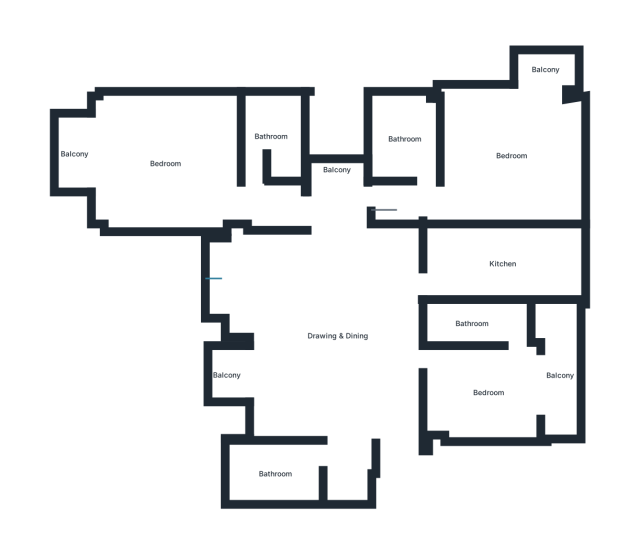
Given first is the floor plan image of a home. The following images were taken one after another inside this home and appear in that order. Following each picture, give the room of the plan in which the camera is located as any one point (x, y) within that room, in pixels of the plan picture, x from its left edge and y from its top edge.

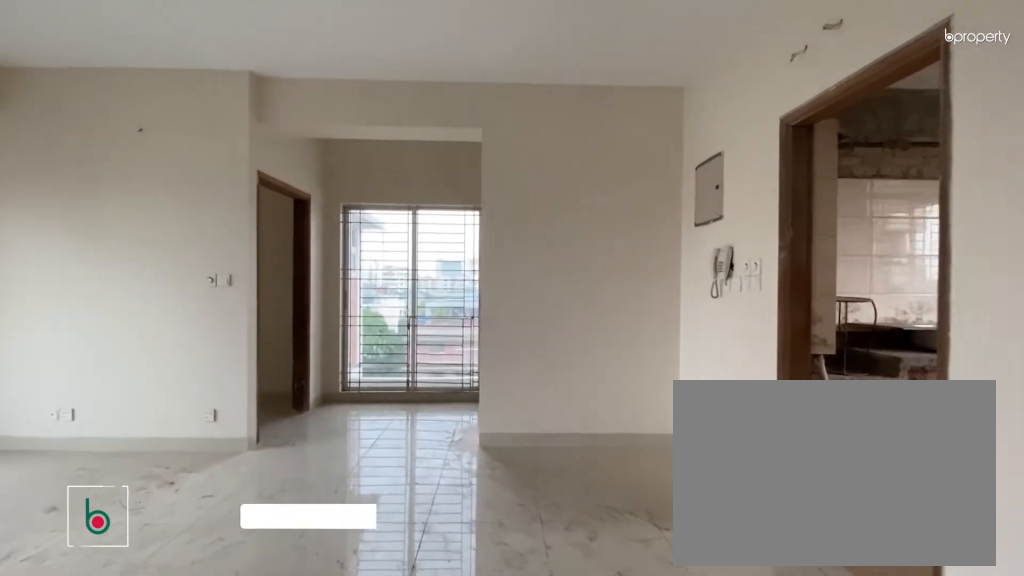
(341, 339)
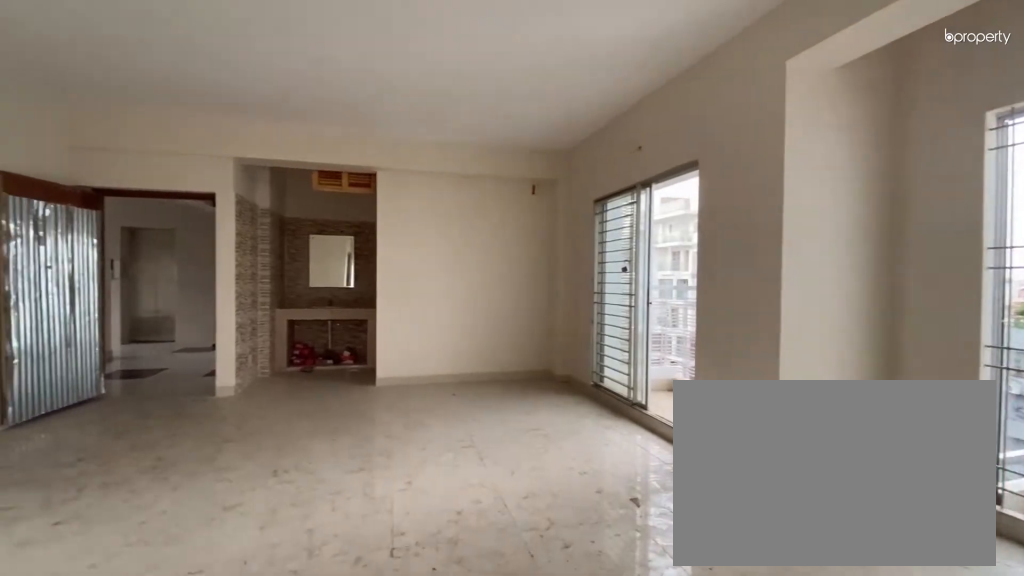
(341, 339)
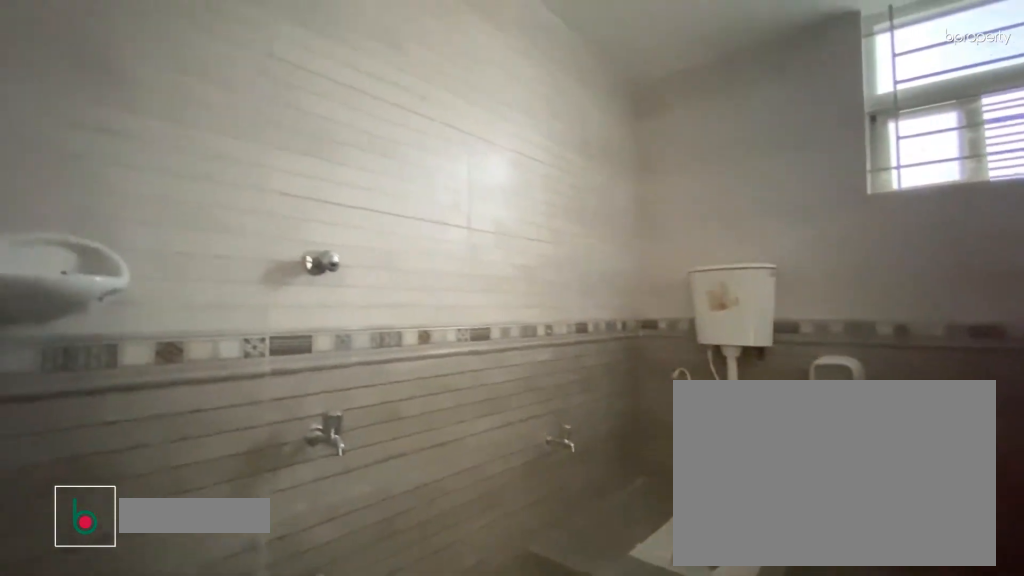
(275, 472)
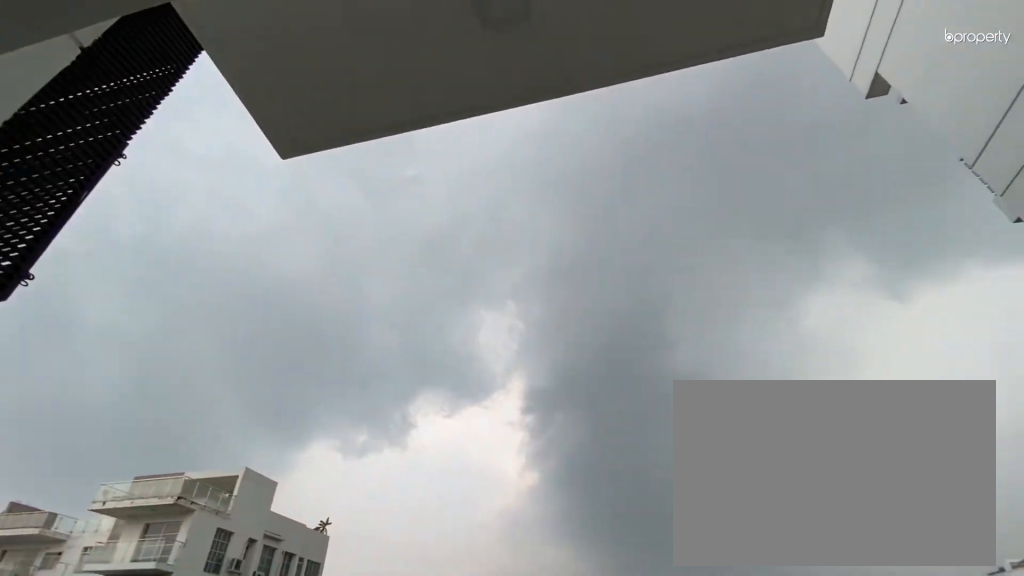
(224, 374)
